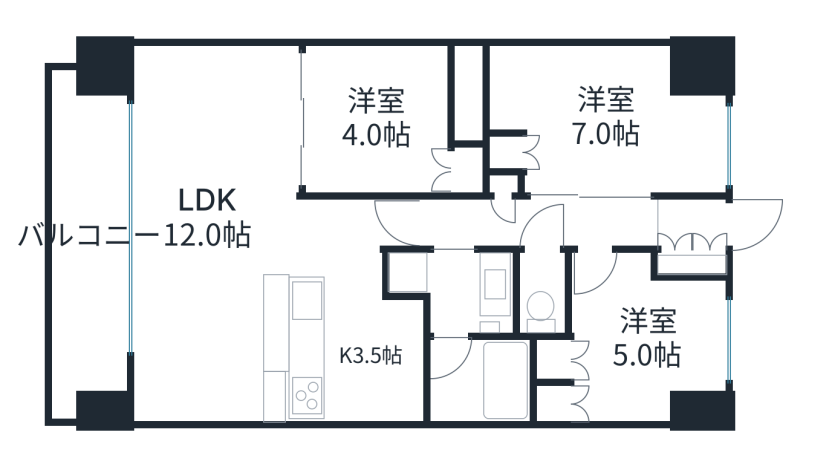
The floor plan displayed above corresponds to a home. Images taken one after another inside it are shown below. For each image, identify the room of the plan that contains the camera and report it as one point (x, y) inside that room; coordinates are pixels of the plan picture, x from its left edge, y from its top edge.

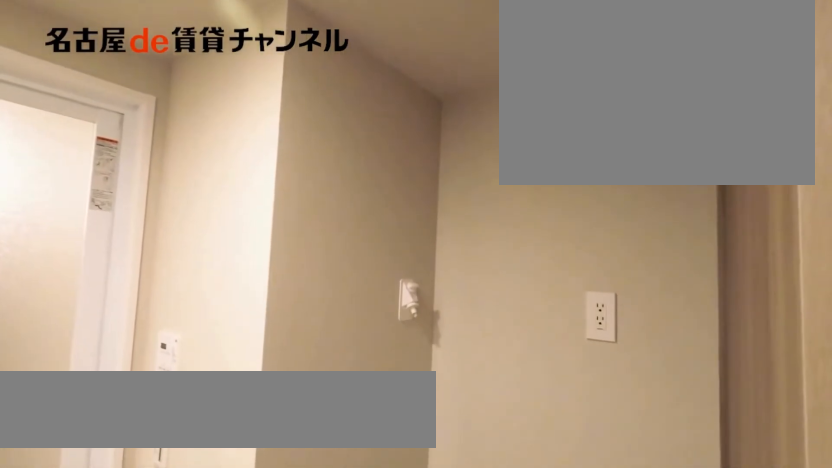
(457, 289)
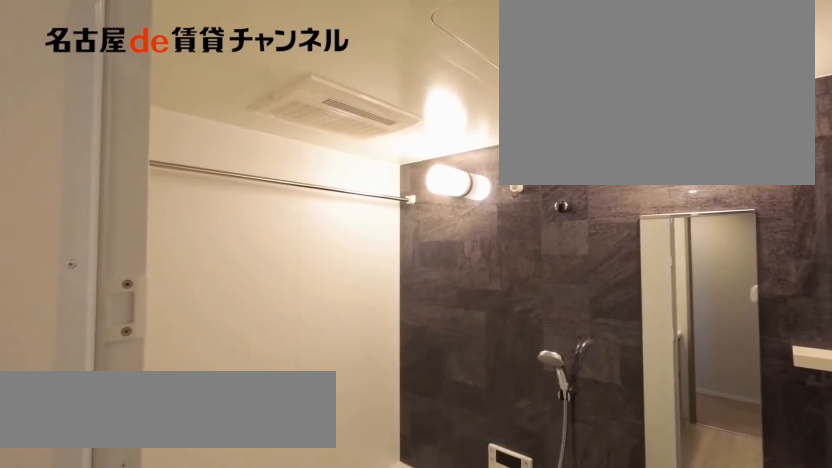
(475, 379)
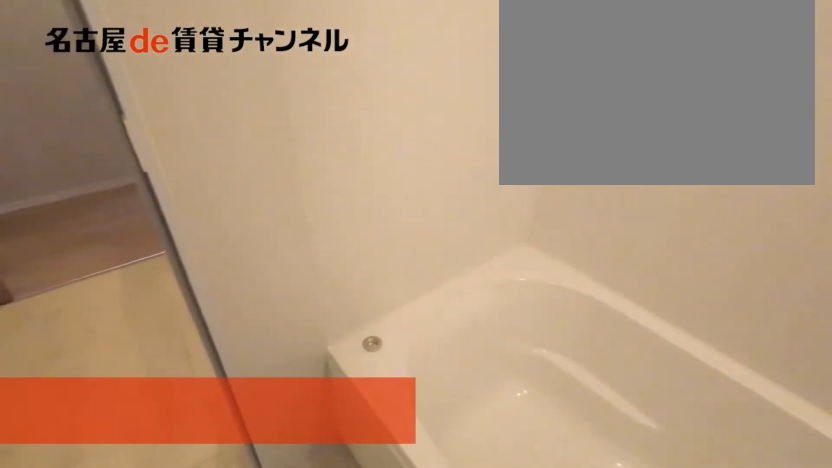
(475, 379)
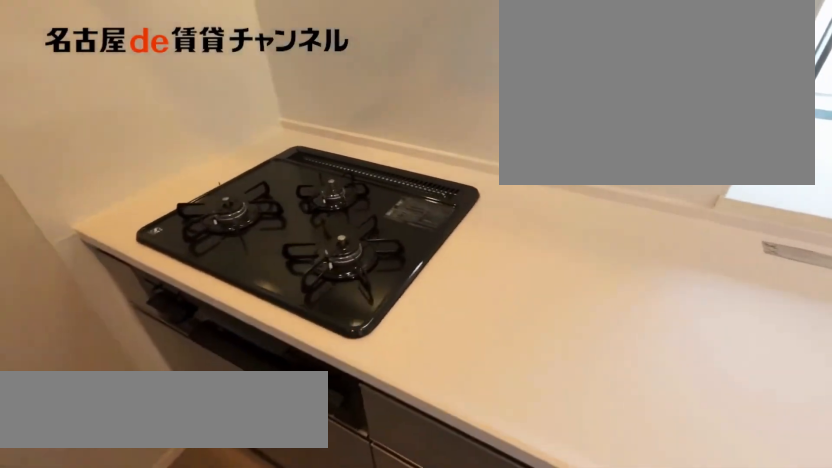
(318, 348)
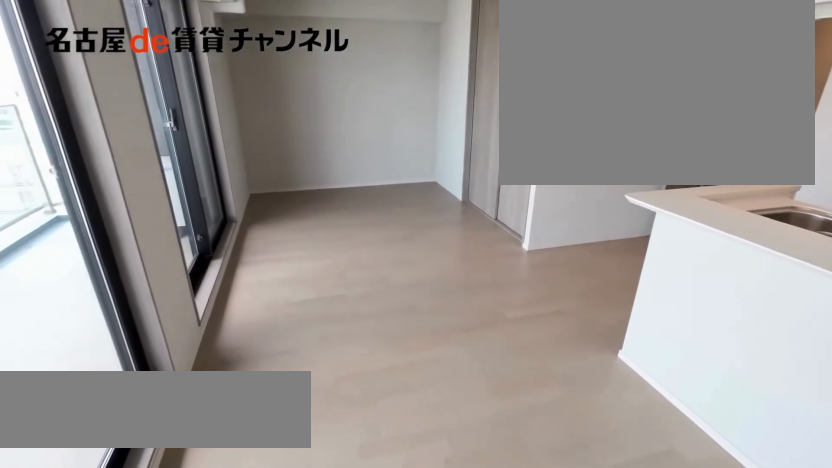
(208, 222)
